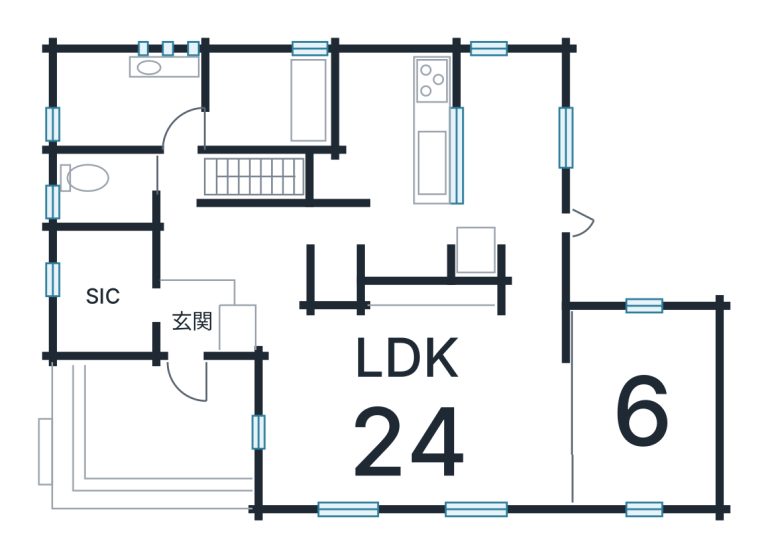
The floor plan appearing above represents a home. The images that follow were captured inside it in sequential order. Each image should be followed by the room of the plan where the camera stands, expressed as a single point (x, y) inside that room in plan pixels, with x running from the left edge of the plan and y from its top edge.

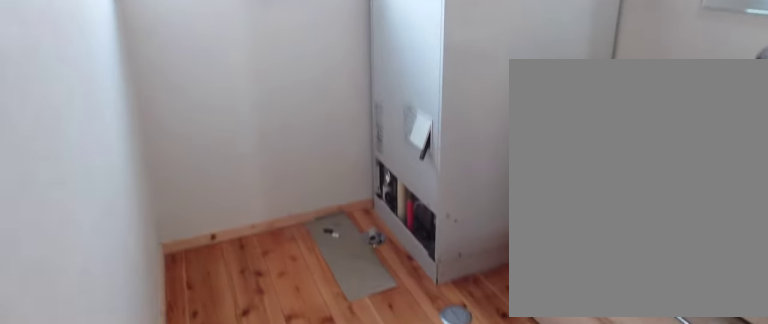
(123, 93)
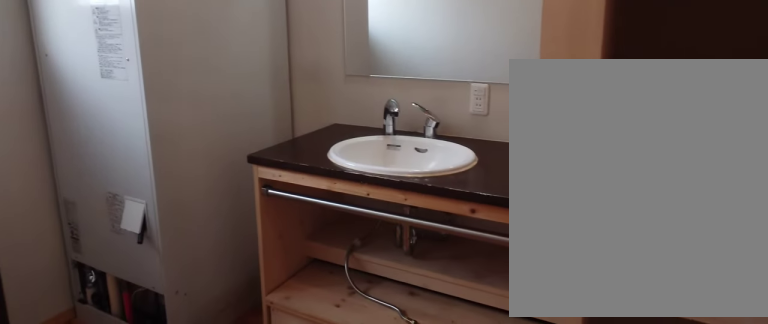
(123, 93)
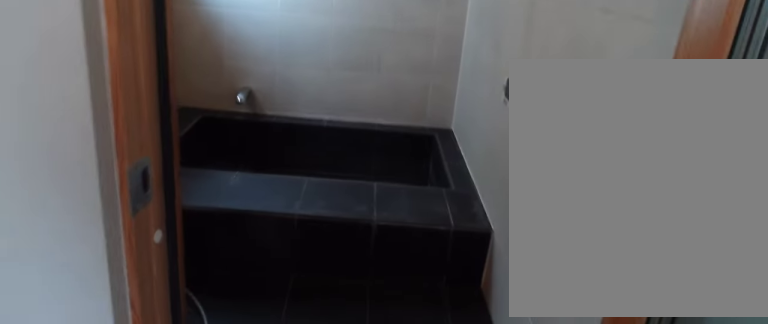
(262, 103)
